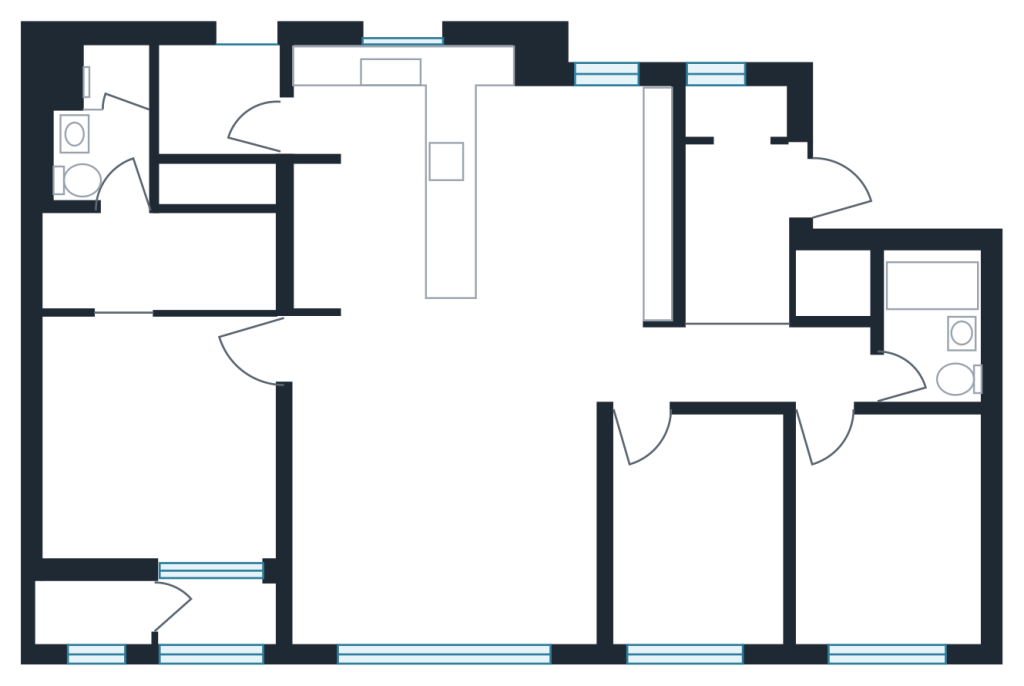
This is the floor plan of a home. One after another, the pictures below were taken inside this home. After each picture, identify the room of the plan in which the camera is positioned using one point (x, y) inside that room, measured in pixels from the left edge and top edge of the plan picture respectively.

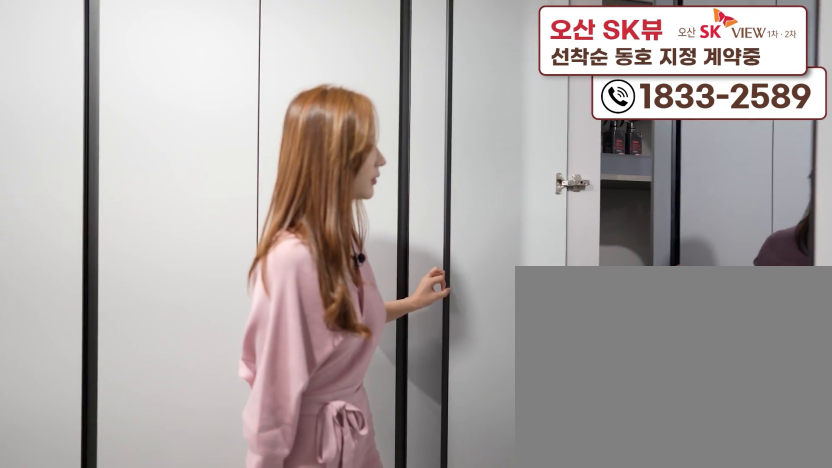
(745, 204)
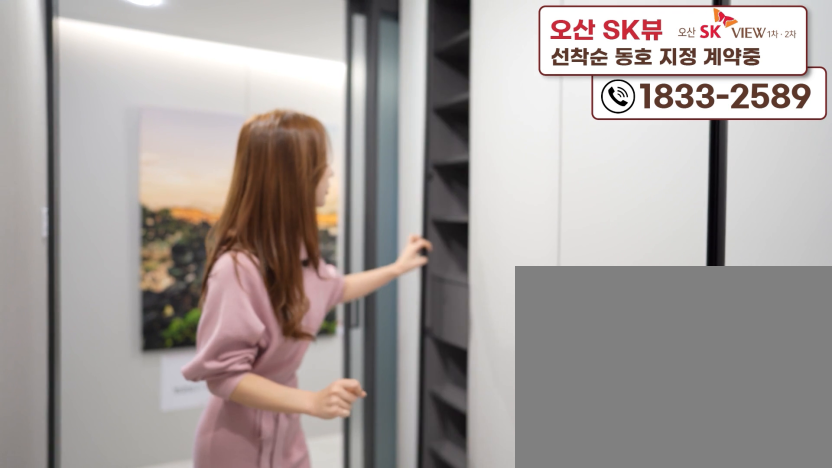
(745, 204)
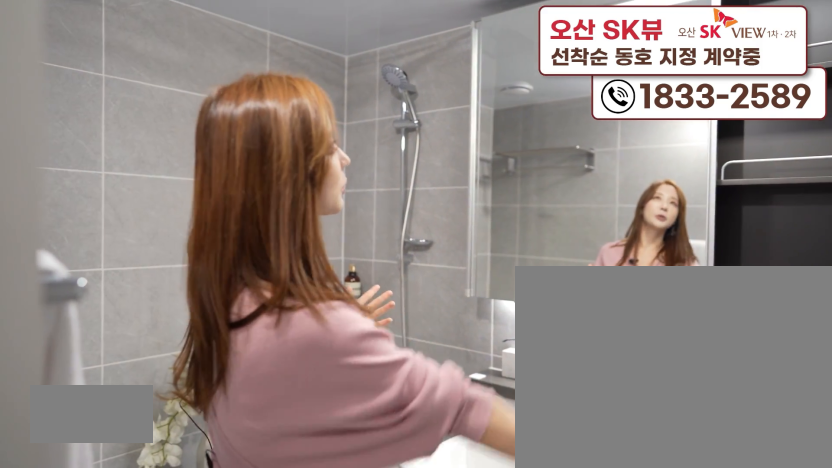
(940, 357)
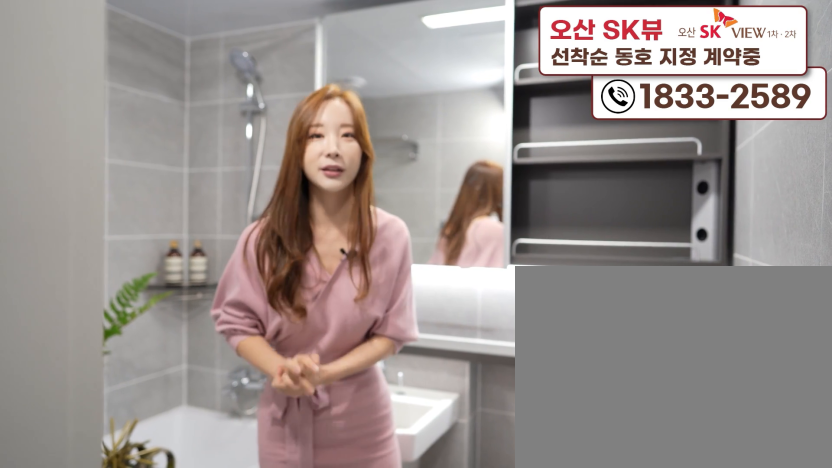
(940, 357)
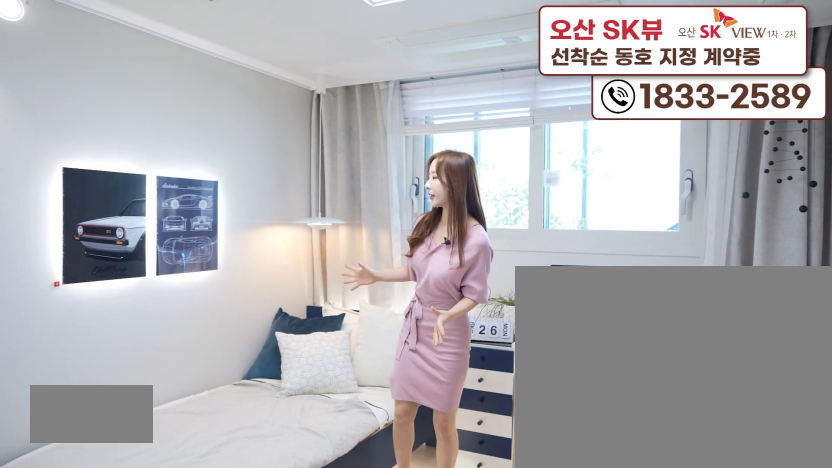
(879, 586)
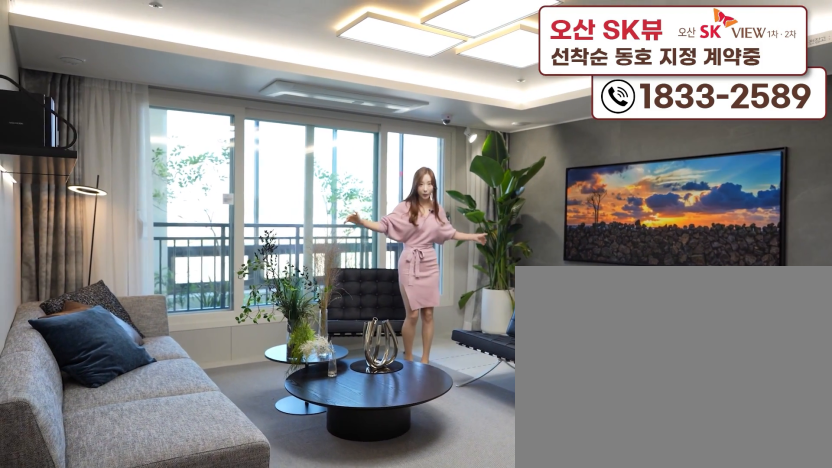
(449, 565)
